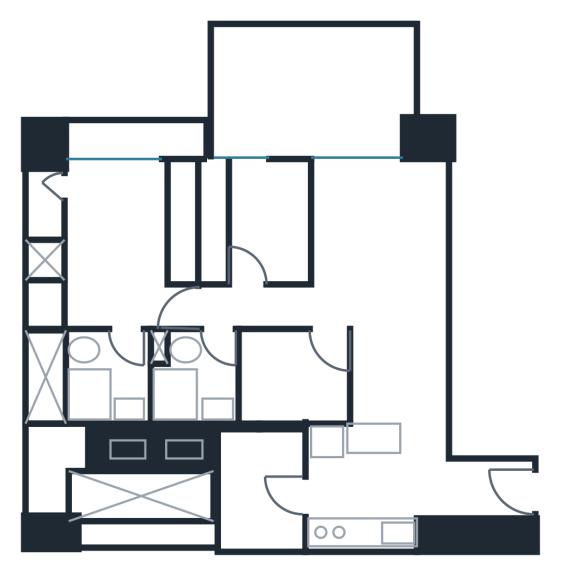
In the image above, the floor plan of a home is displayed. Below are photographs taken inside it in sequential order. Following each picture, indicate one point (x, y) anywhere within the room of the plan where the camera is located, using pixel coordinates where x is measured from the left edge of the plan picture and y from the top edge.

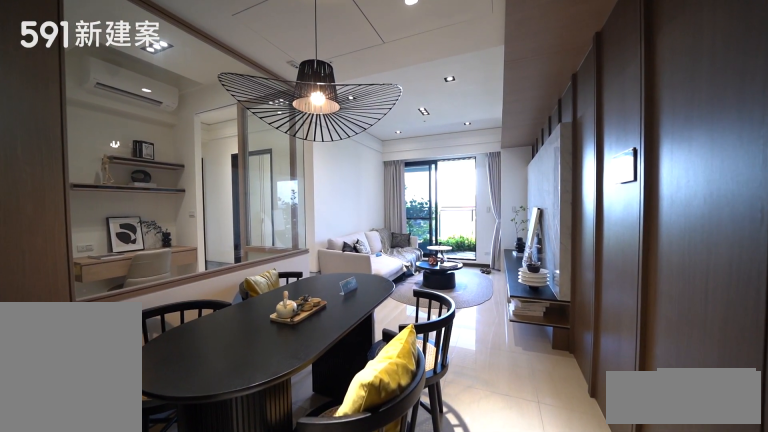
(397, 373)
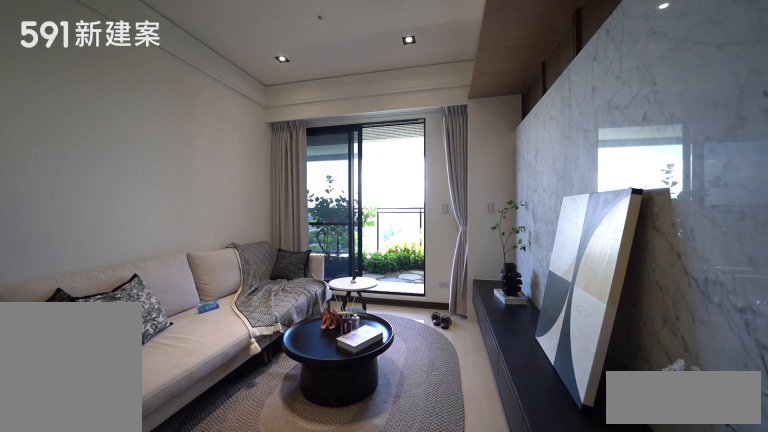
(380, 236)
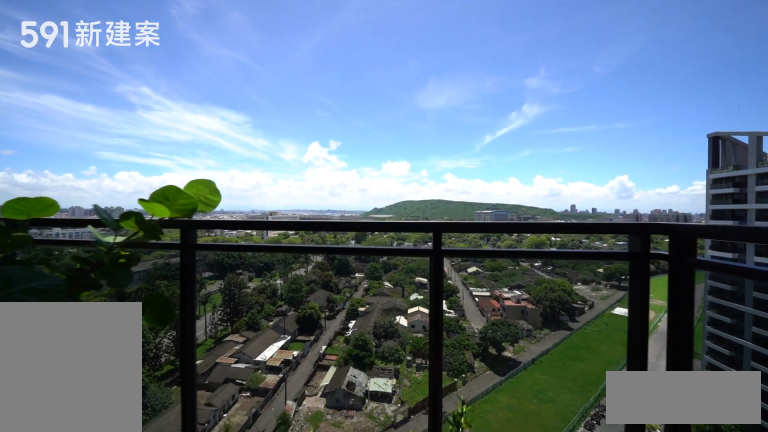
(315, 90)
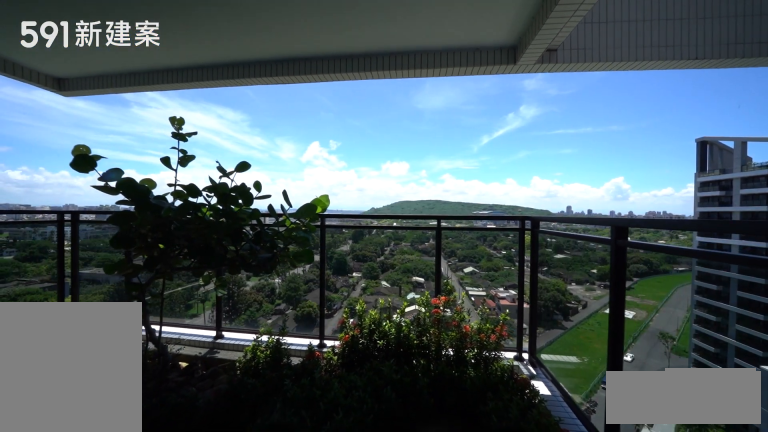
(315, 90)
